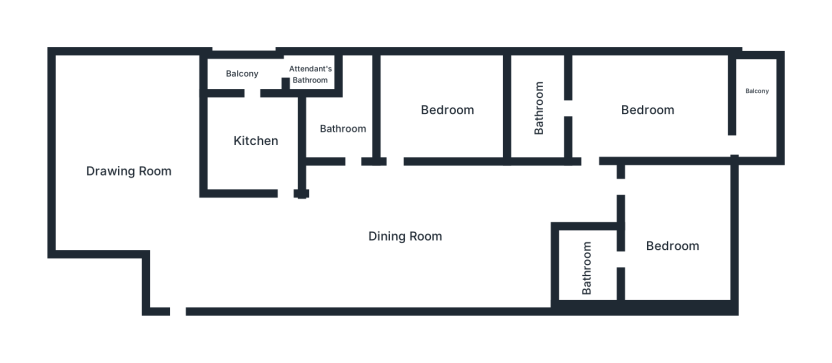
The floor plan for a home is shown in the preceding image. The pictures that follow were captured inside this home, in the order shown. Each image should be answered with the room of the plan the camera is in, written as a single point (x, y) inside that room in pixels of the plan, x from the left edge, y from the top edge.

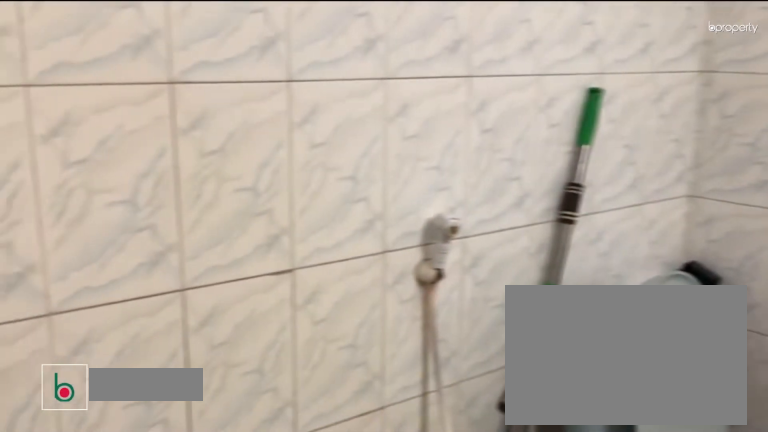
(589, 262)
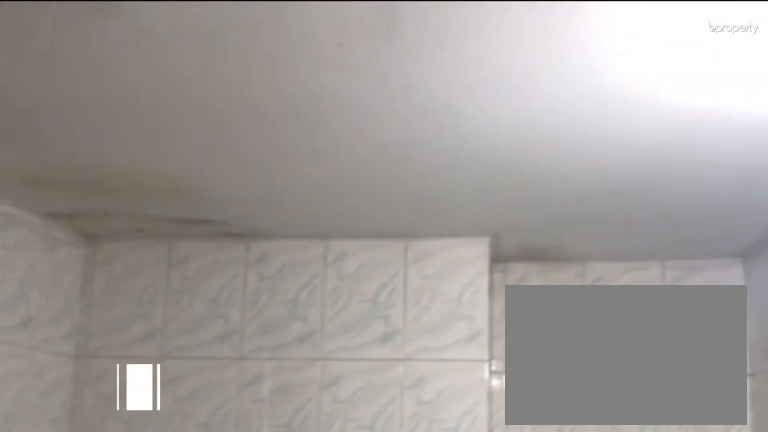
(589, 262)
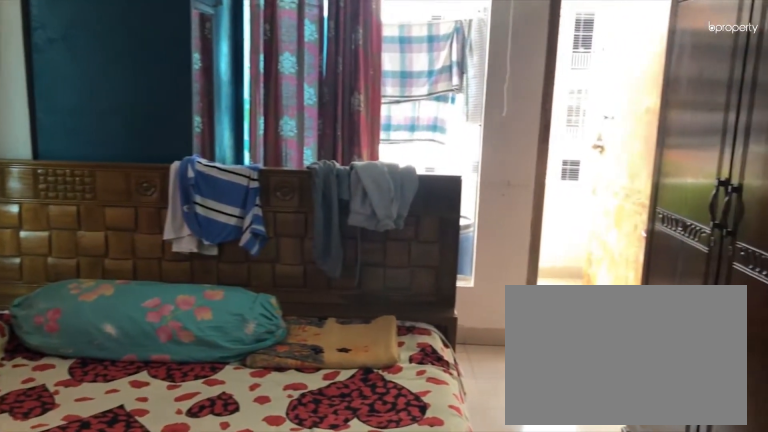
(647, 111)
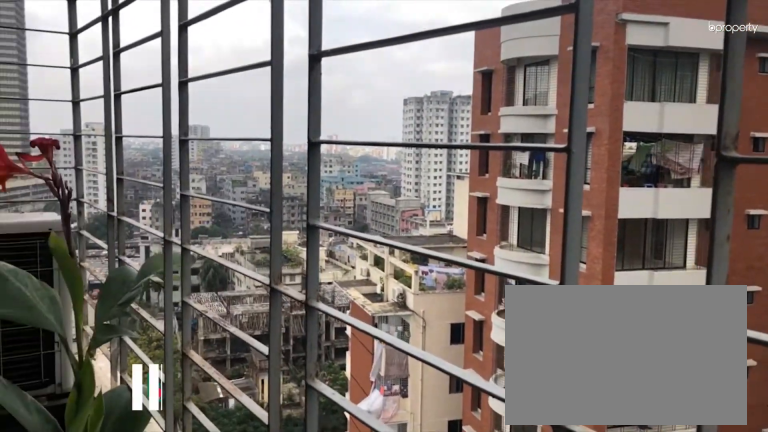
(756, 93)
